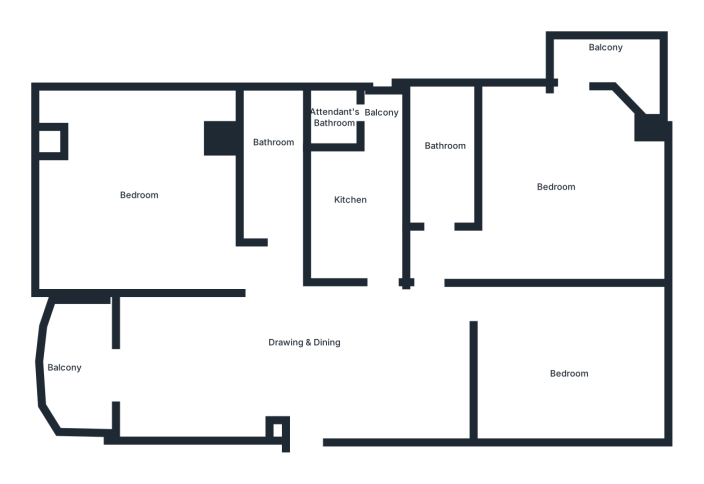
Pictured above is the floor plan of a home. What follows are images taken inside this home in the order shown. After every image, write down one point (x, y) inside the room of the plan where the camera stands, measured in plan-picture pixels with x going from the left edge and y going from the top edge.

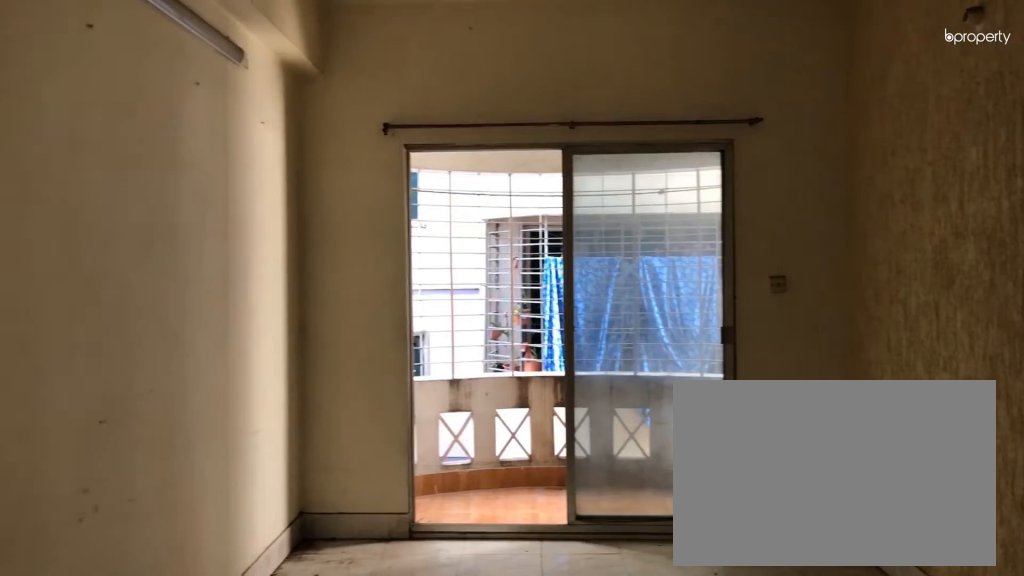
(310, 340)
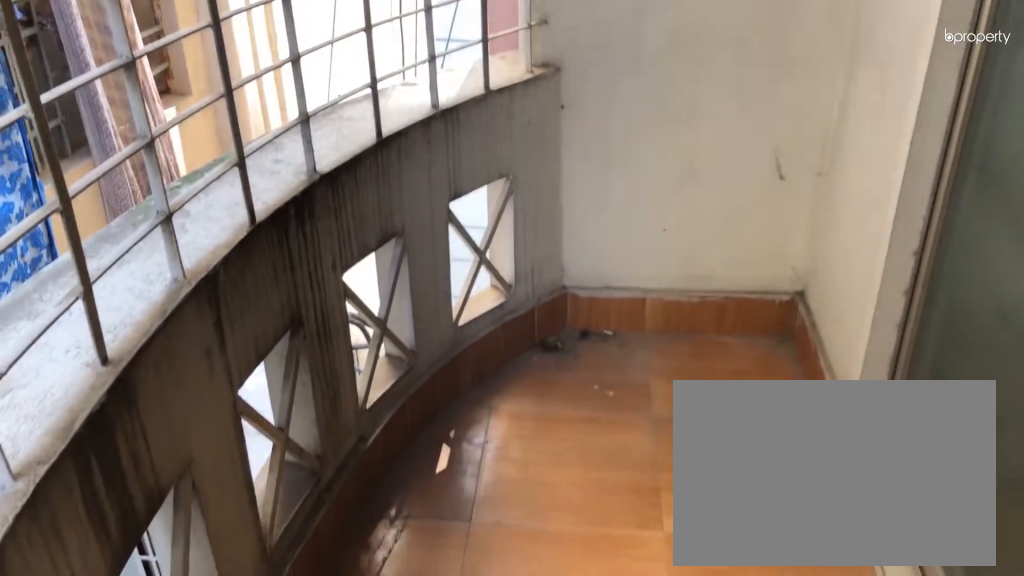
(67, 359)
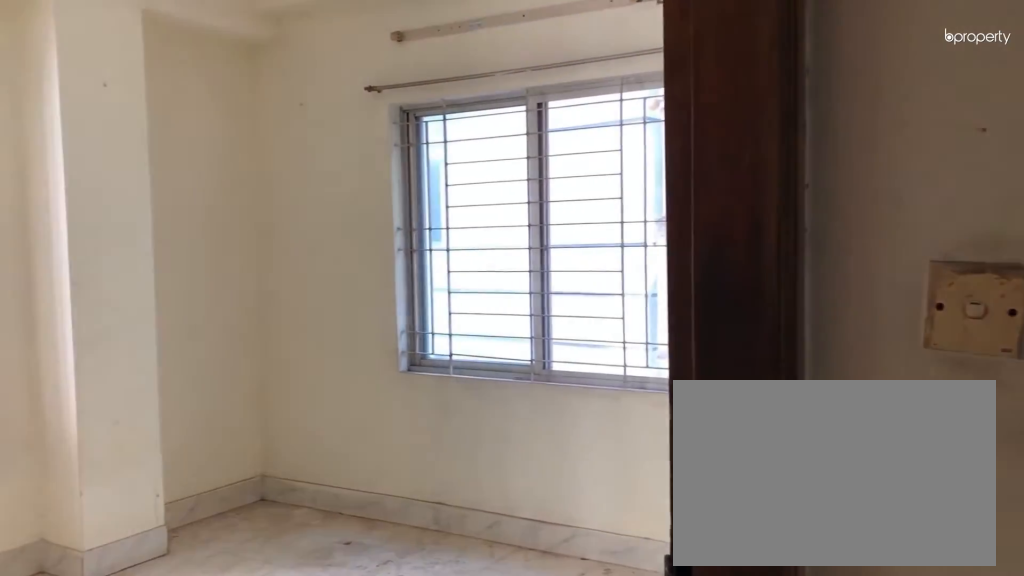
(195, 250)
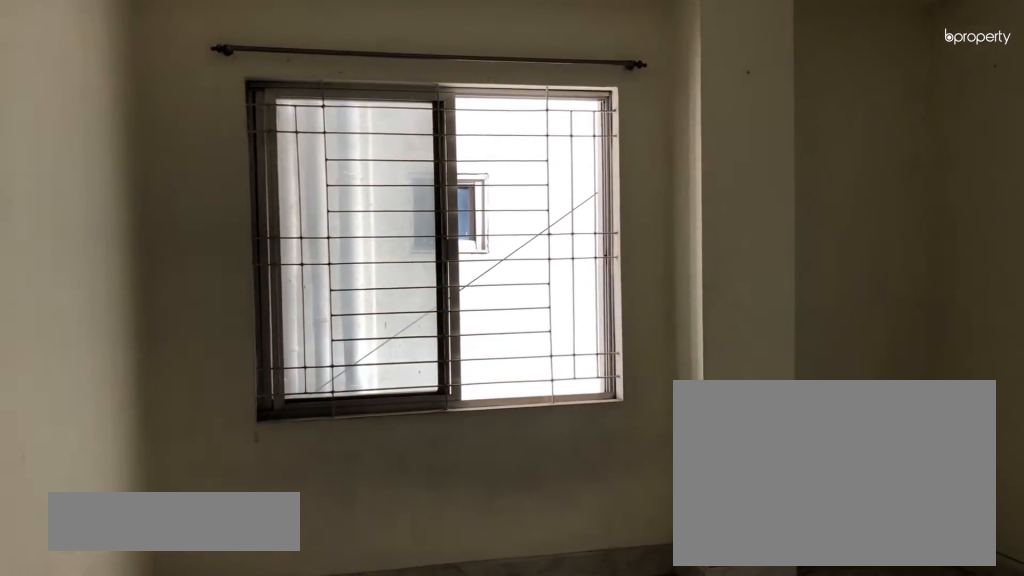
(133, 195)
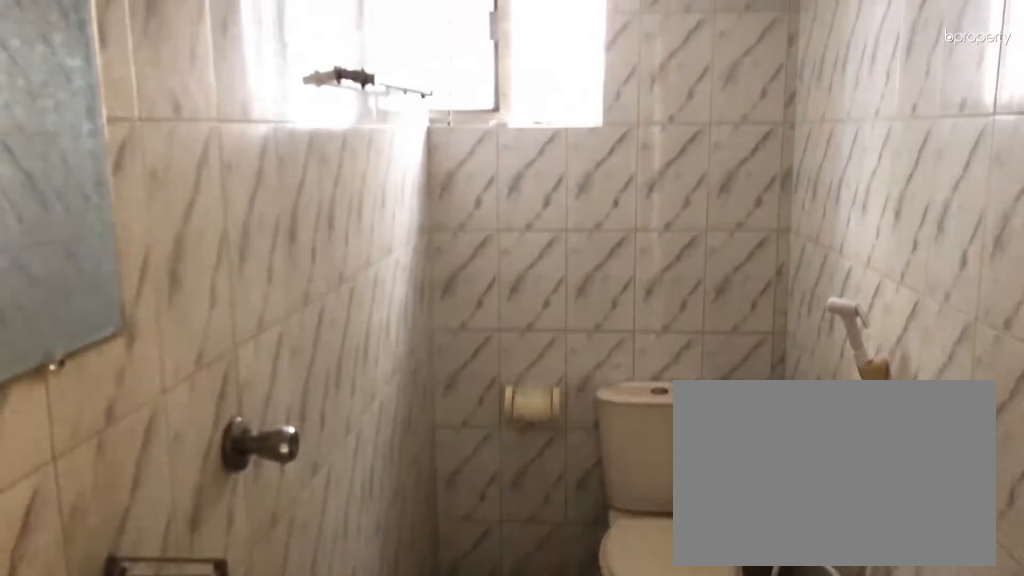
(274, 155)
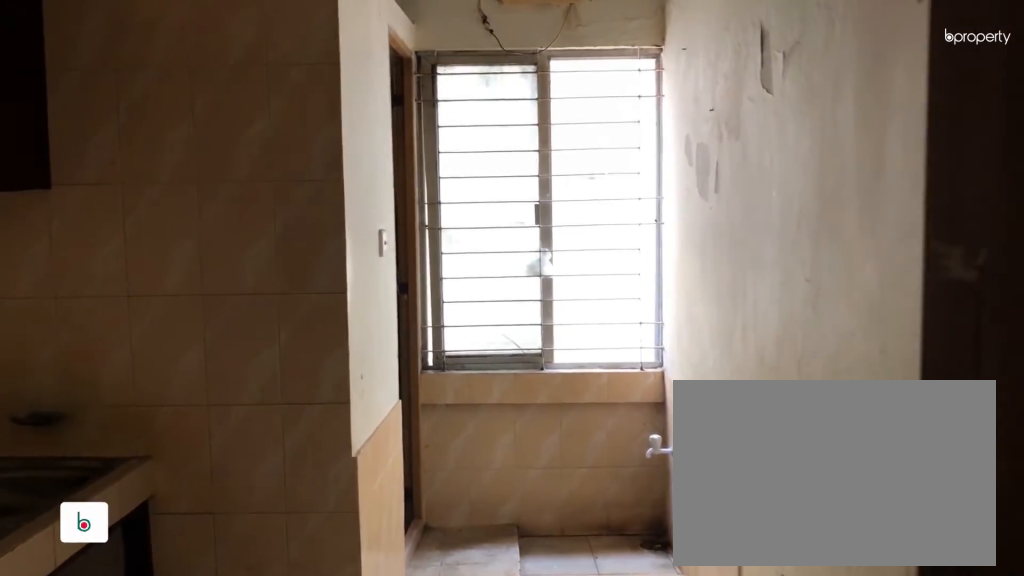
(359, 212)
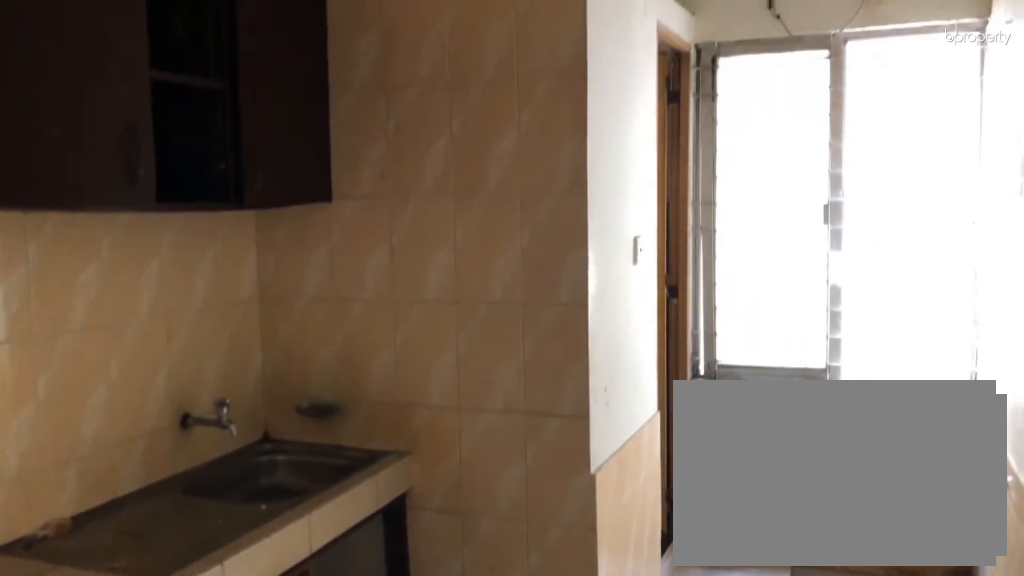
(359, 212)
